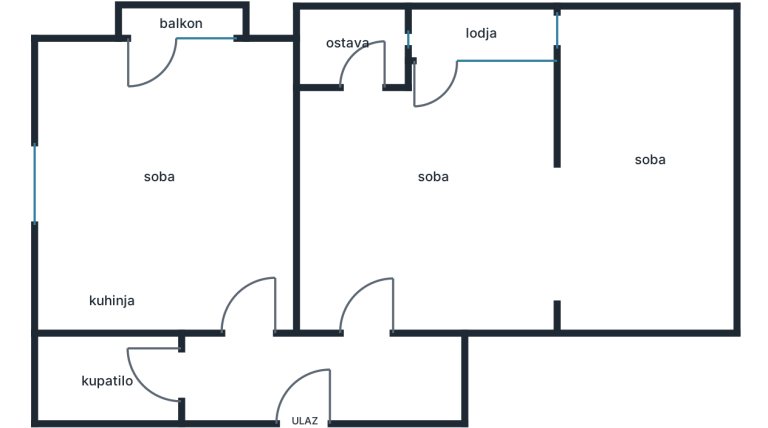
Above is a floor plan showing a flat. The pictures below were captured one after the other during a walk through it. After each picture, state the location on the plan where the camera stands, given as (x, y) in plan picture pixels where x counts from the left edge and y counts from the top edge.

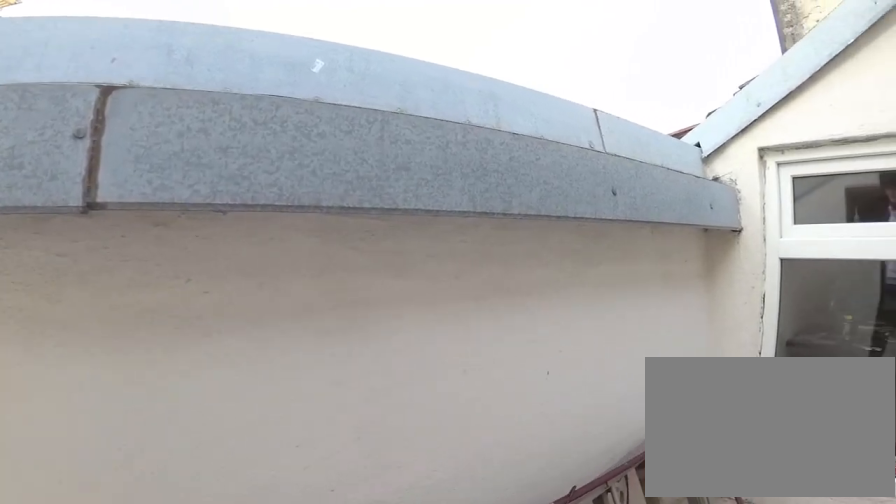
(430, 36)
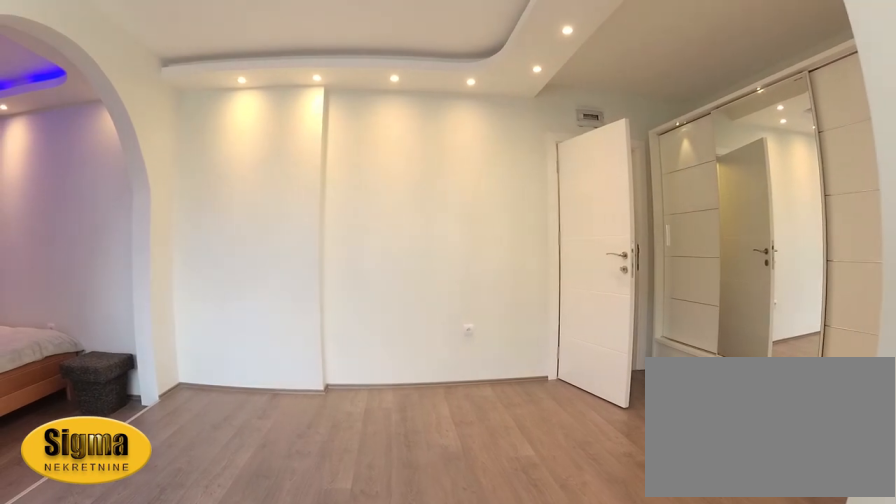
(436, 80)
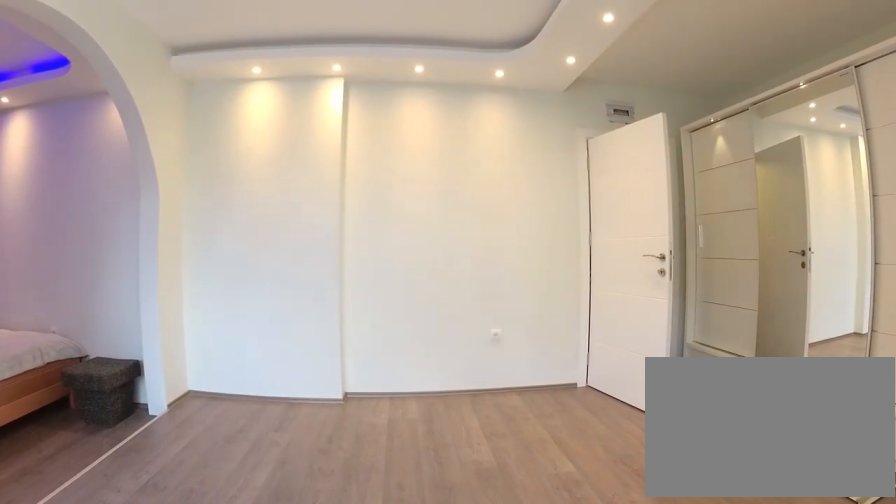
(435, 101)
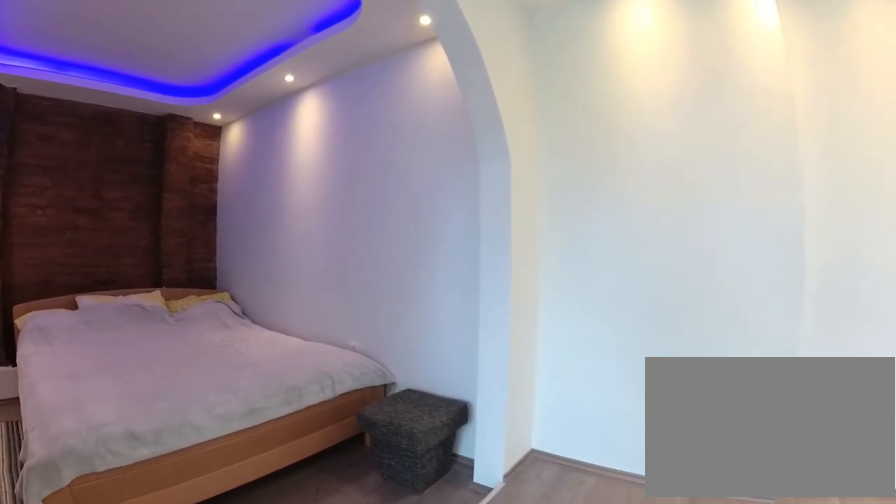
(463, 146)
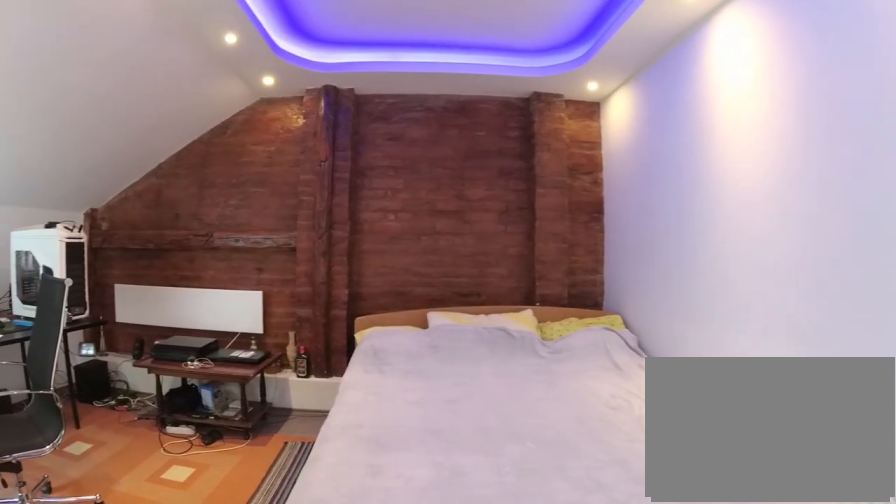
(515, 192)
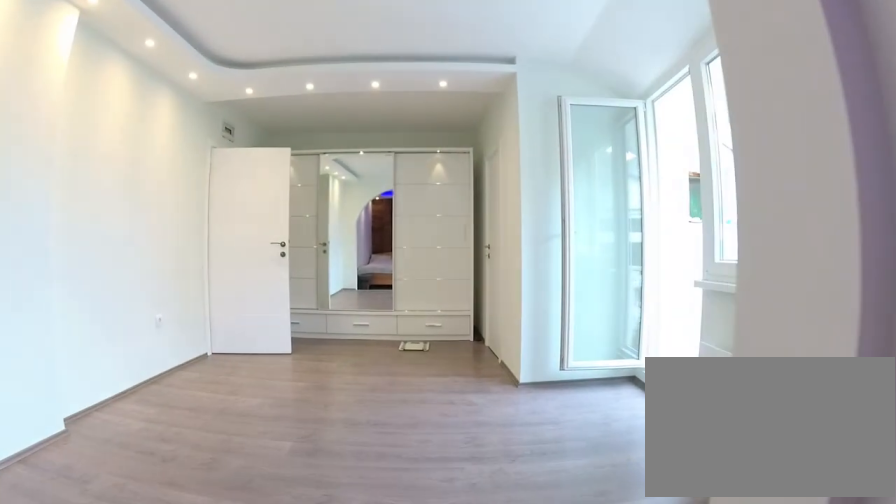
(598, 174)
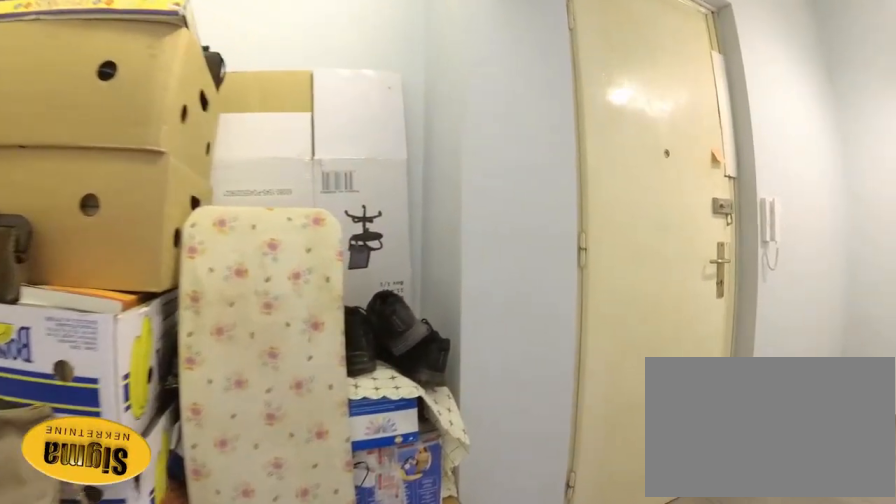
(369, 311)
